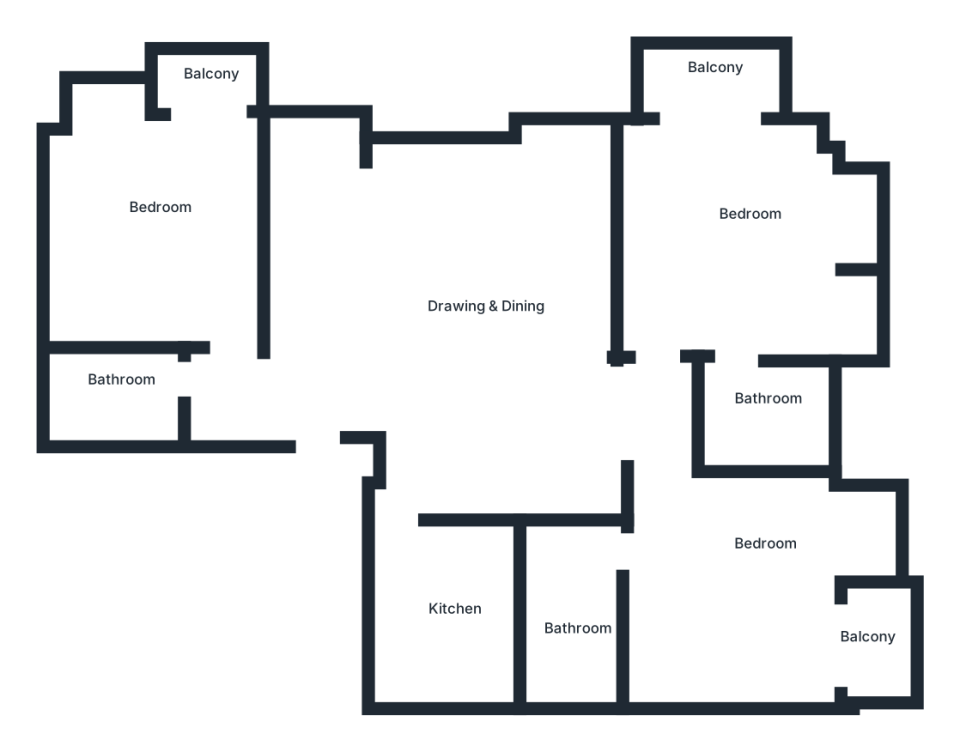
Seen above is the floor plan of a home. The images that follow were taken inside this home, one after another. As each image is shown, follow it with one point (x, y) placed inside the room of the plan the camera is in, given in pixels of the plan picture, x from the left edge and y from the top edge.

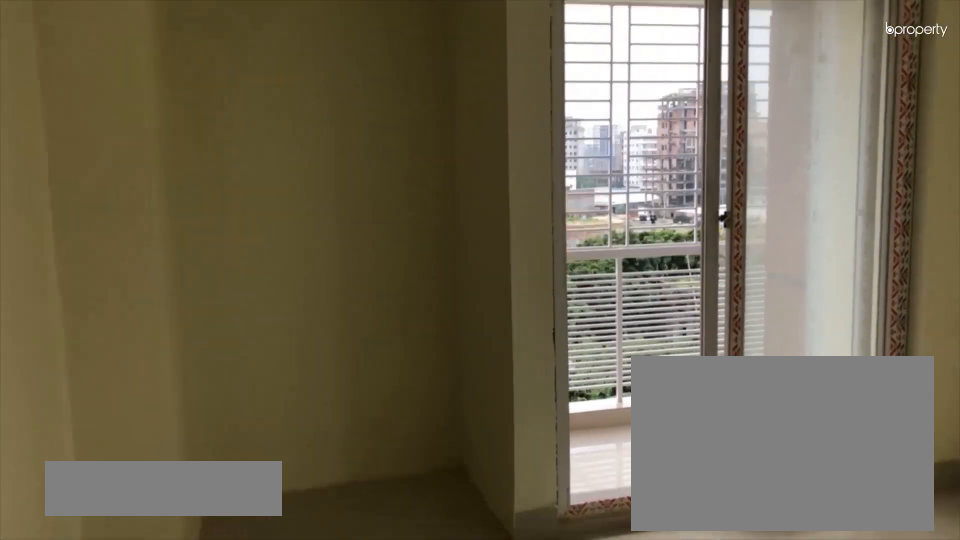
(743, 599)
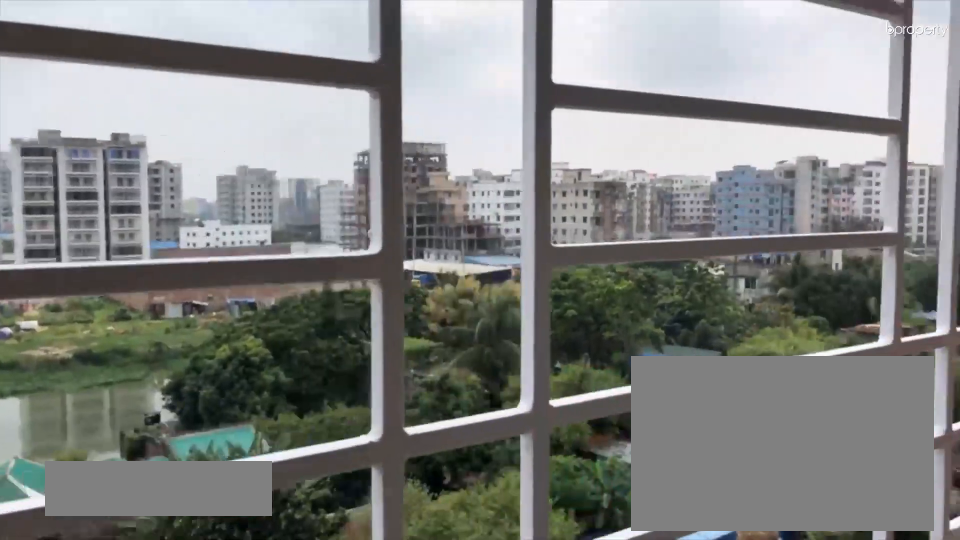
(880, 646)
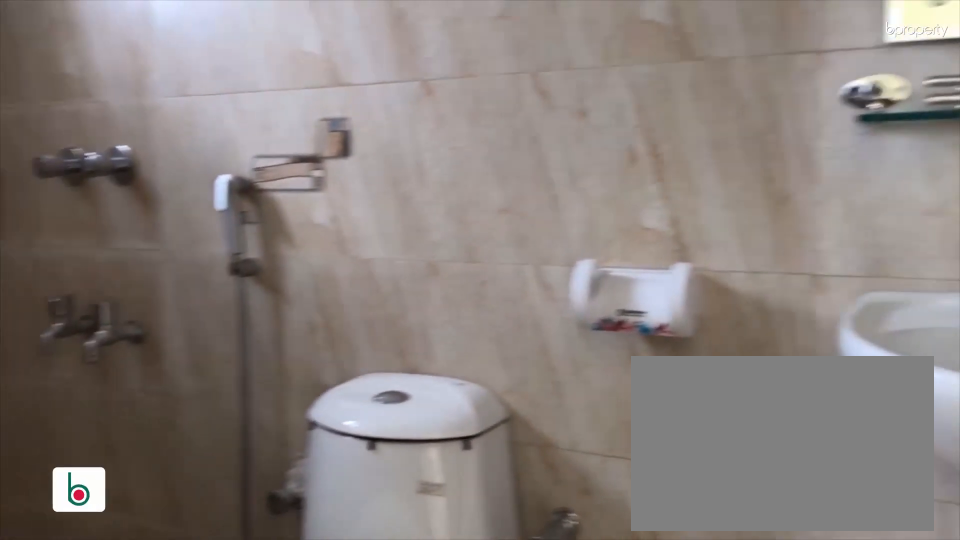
(574, 583)
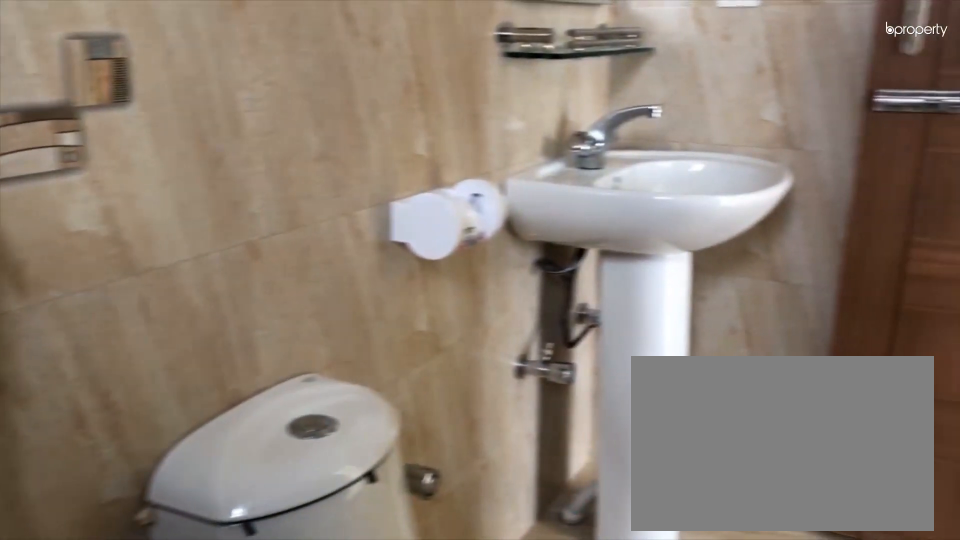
(574, 583)
